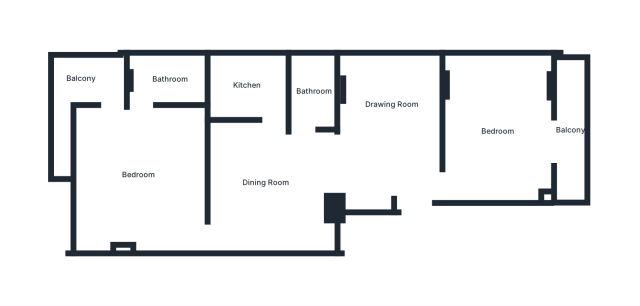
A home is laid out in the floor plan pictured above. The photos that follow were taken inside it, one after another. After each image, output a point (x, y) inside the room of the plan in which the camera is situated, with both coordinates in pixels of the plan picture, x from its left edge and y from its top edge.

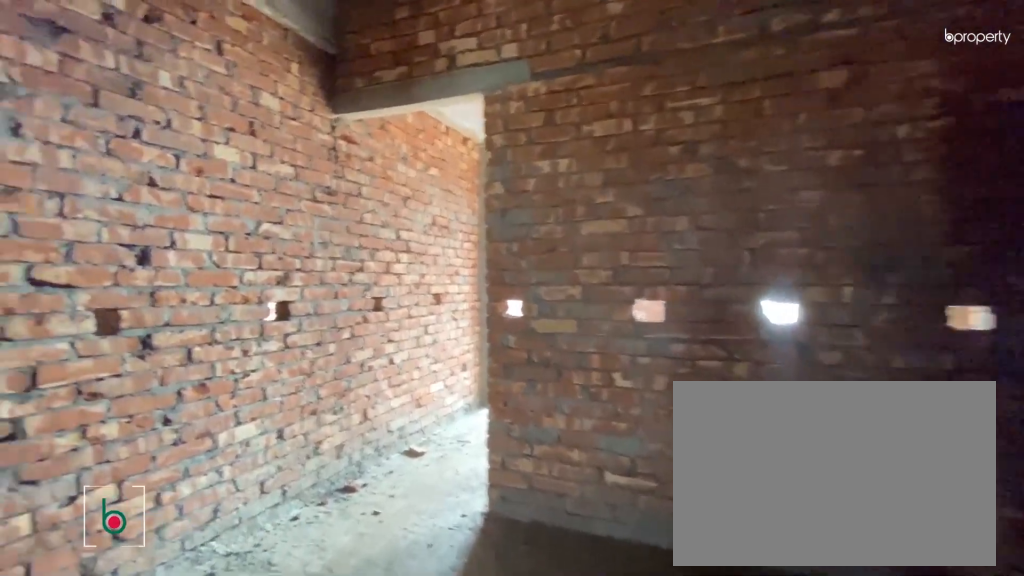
(268, 181)
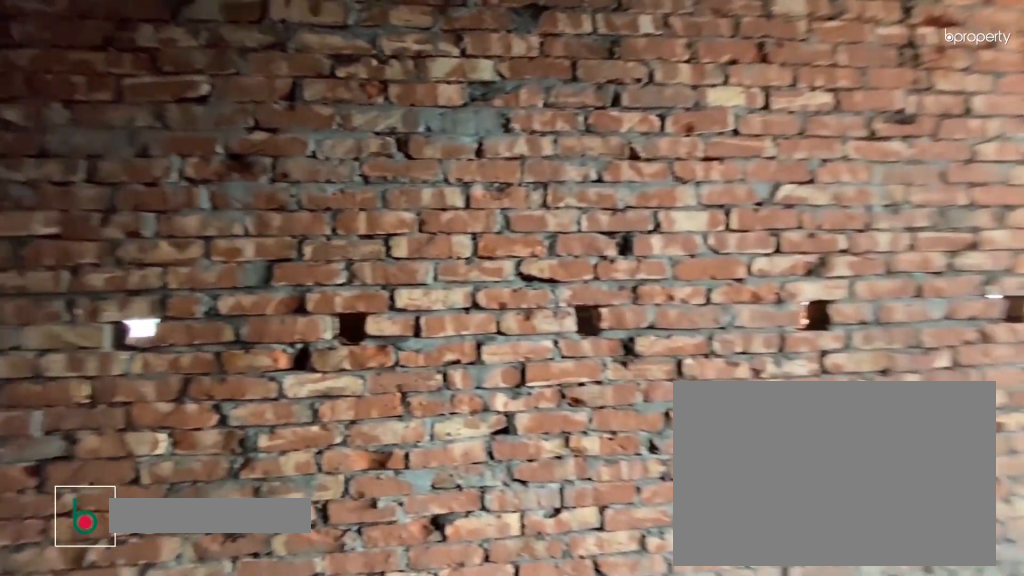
(268, 181)
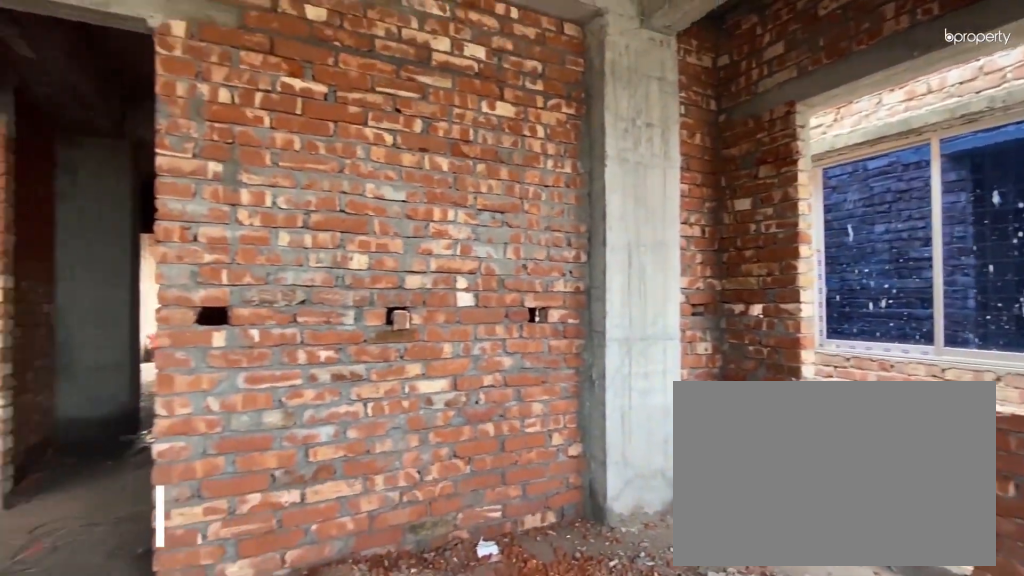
(495, 132)
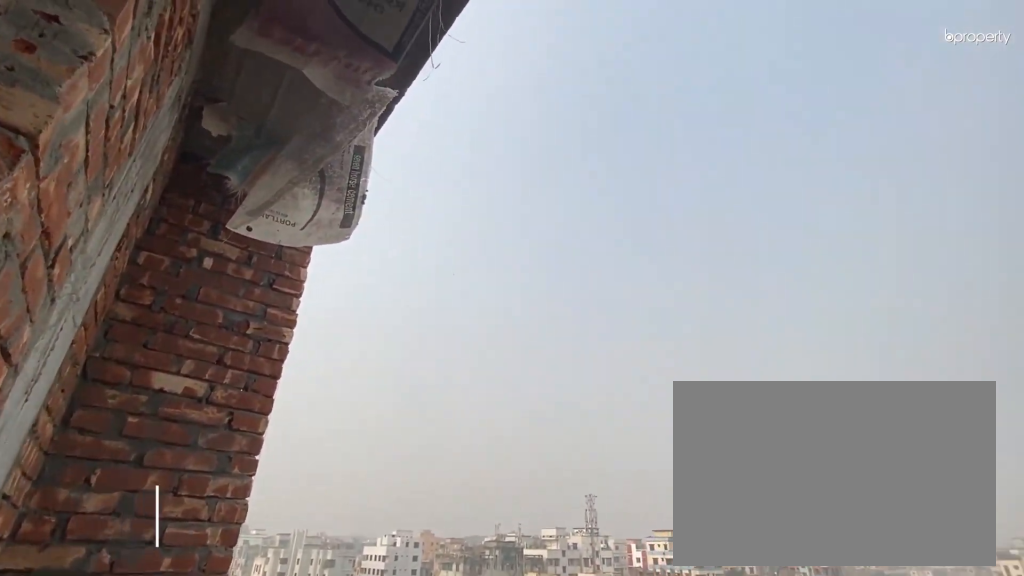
(573, 130)
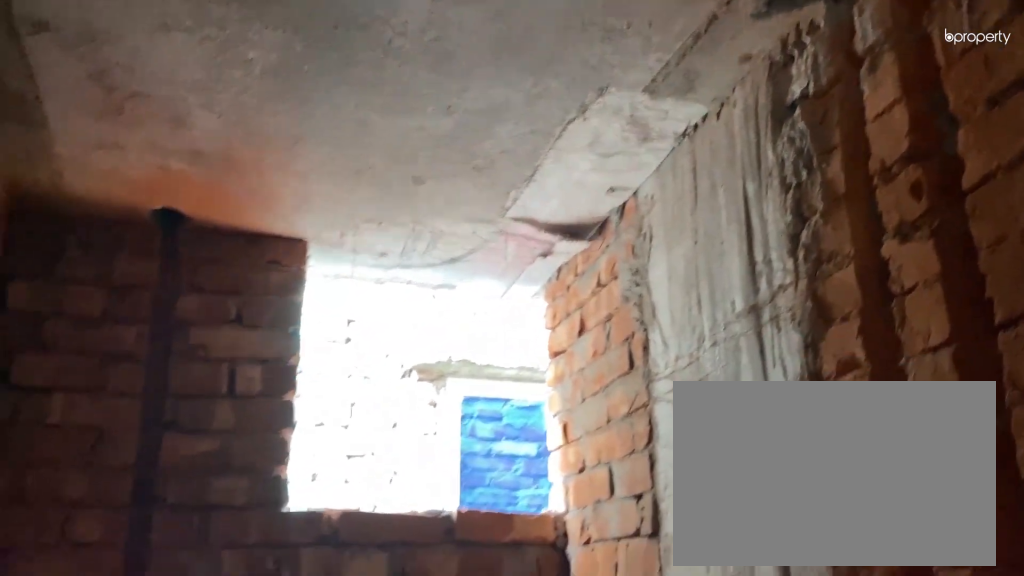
(315, 92)
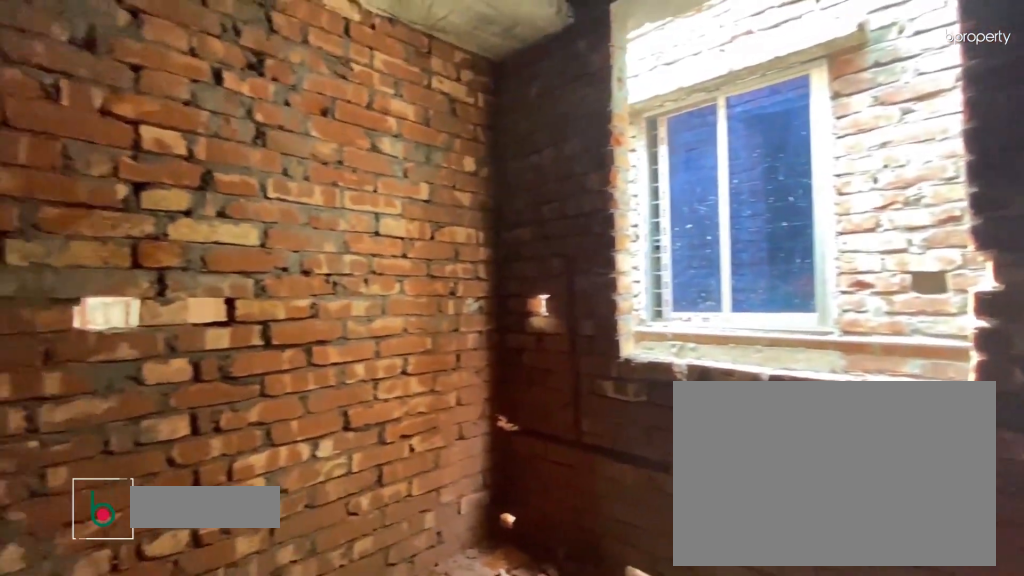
(247, 85)
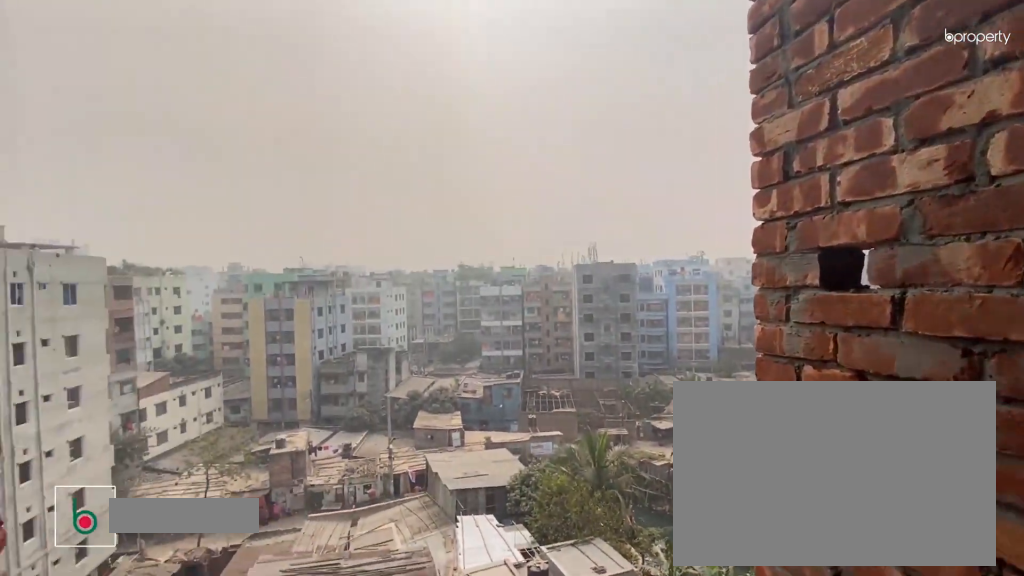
(80, 78)
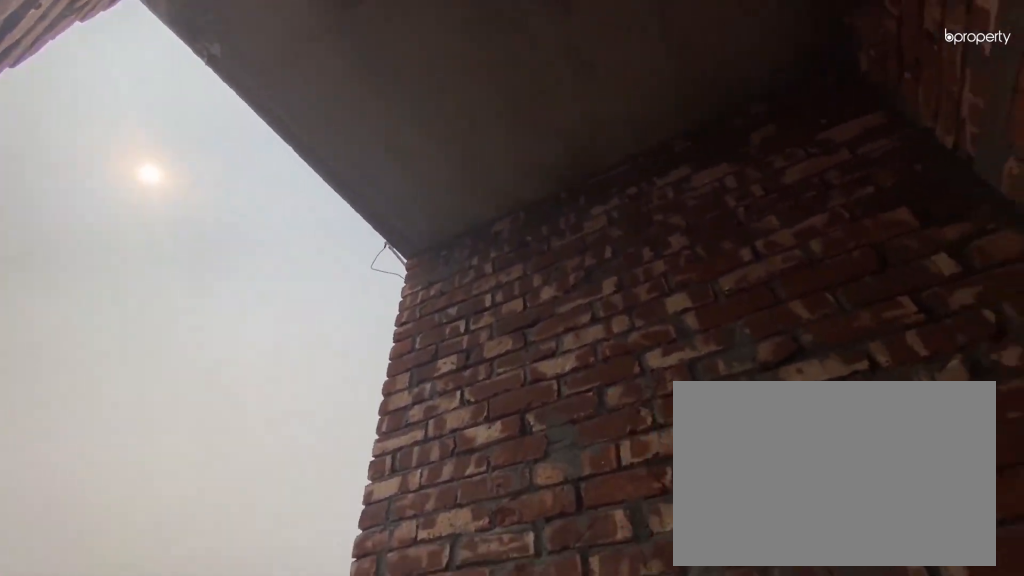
(80, 78)
